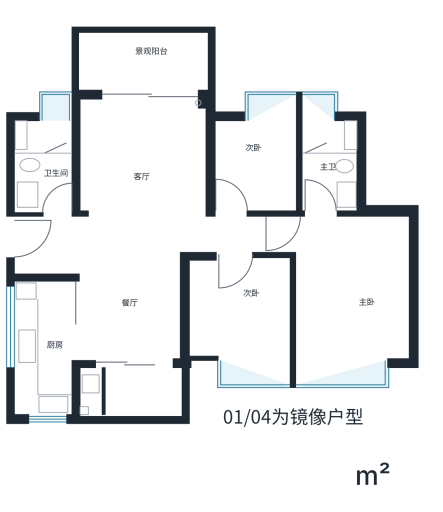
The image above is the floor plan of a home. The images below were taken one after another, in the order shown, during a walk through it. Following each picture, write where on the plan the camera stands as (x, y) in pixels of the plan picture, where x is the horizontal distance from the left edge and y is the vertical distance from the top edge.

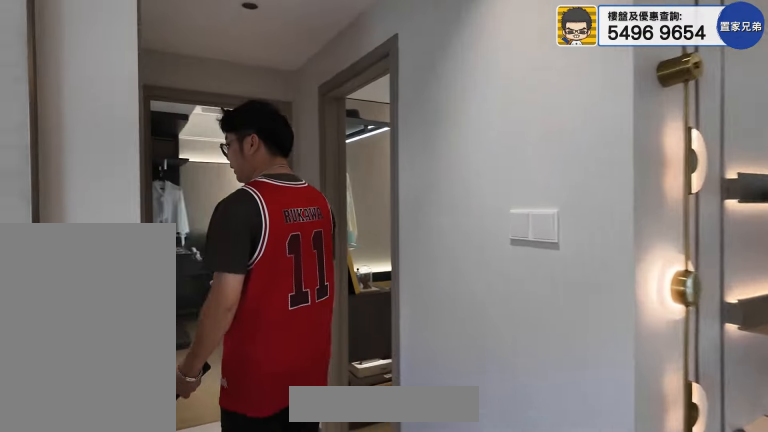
(201, 203)
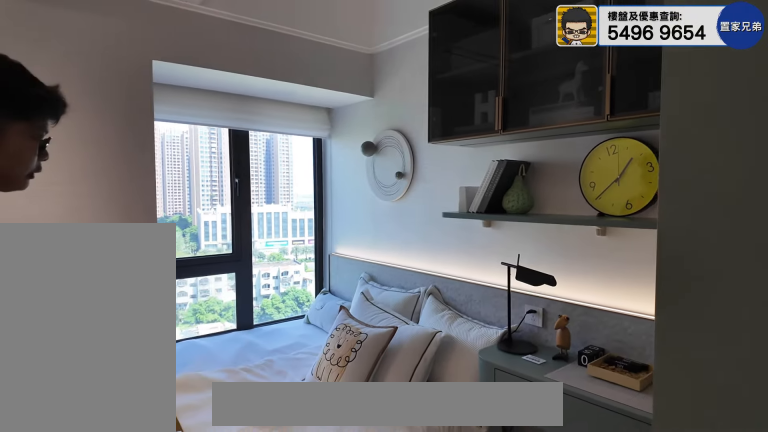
(236, 162)
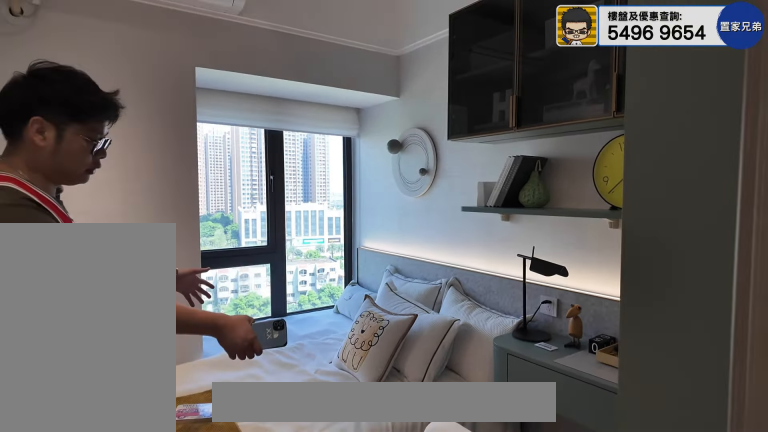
(229, 163)
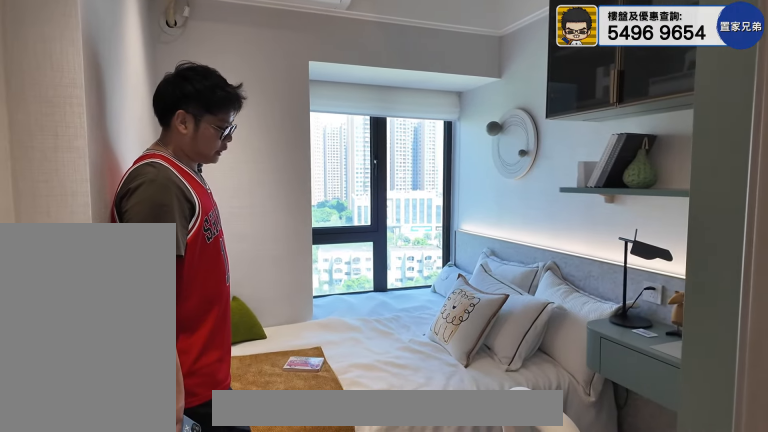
(238, 167)
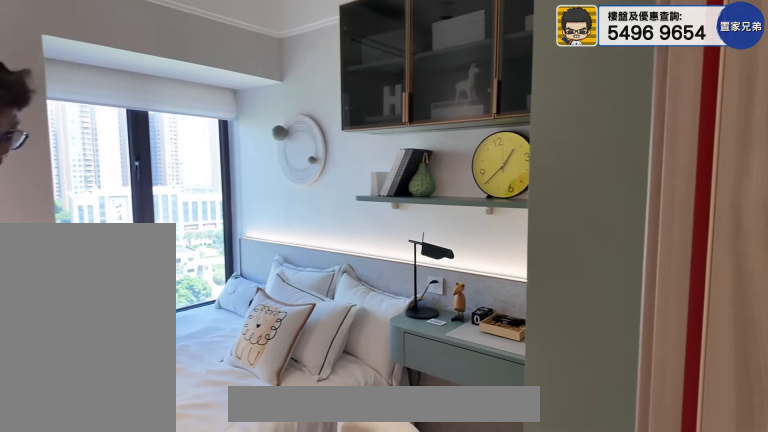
(241, 171)
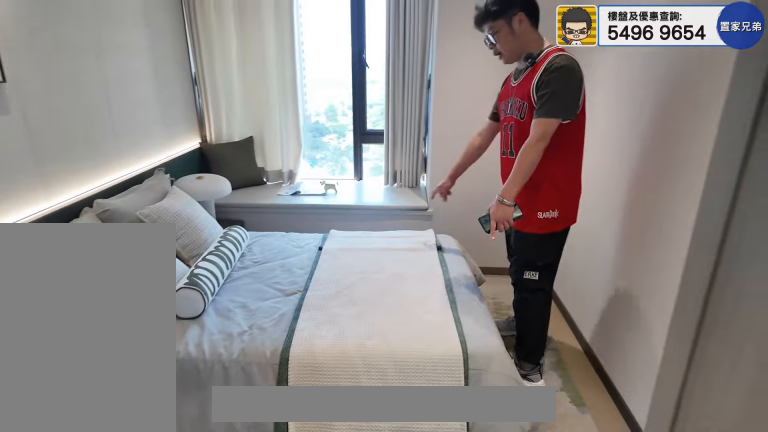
(233, 320)
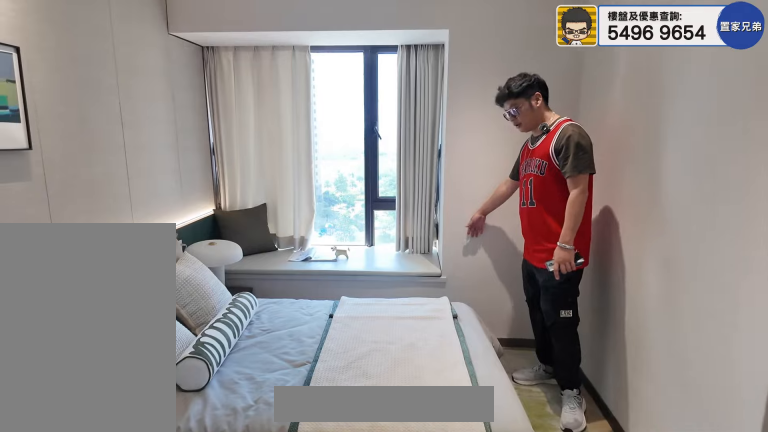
(233, 322)
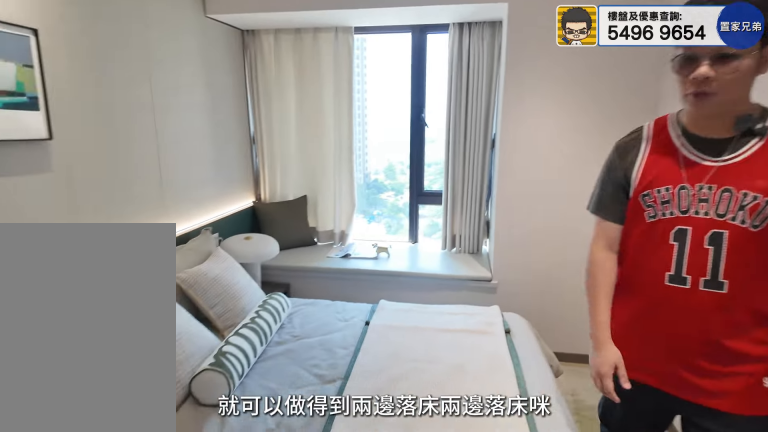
(234, 328)
